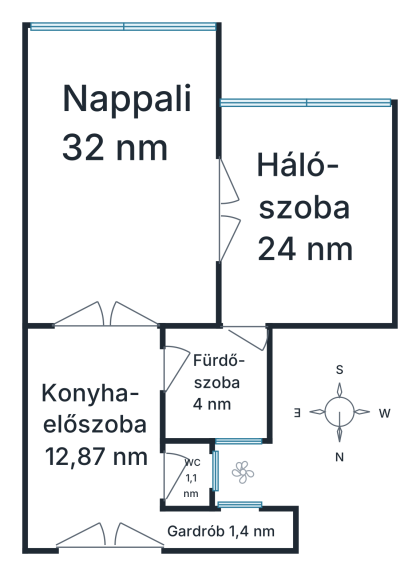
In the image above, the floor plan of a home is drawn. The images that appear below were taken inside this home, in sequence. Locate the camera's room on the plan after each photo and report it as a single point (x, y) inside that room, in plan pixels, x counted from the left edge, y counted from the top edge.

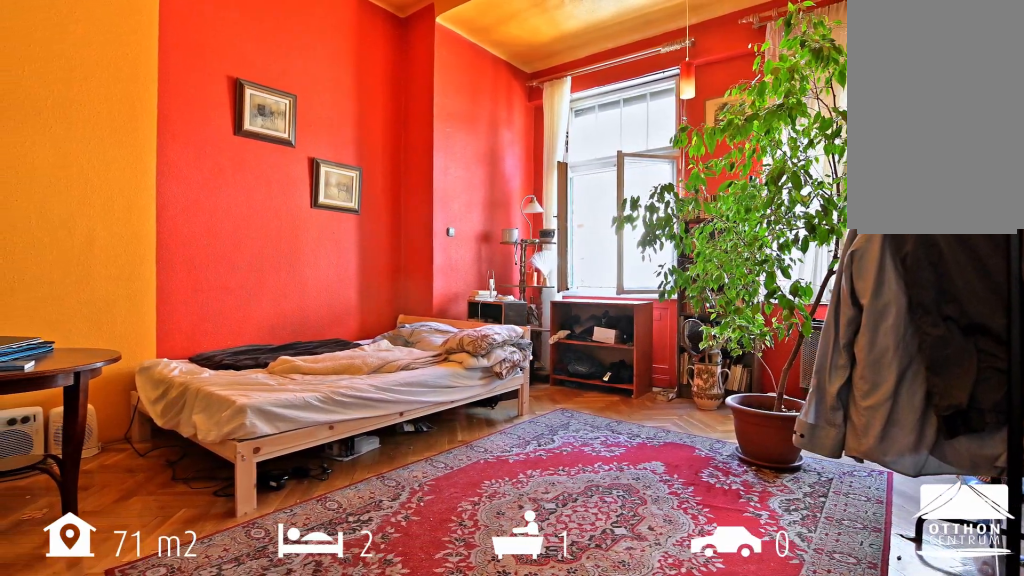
(122, 195)
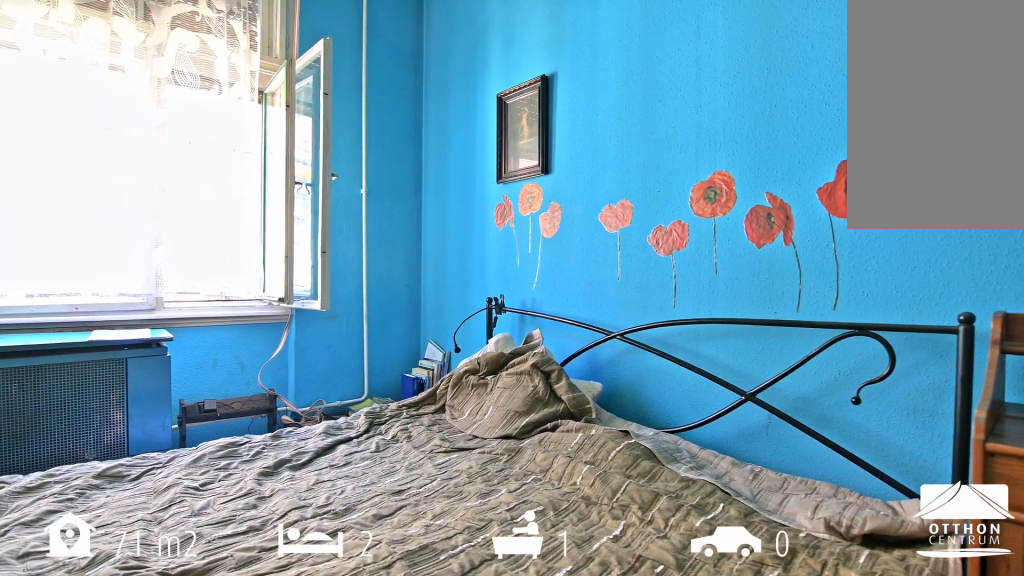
(311, 215)
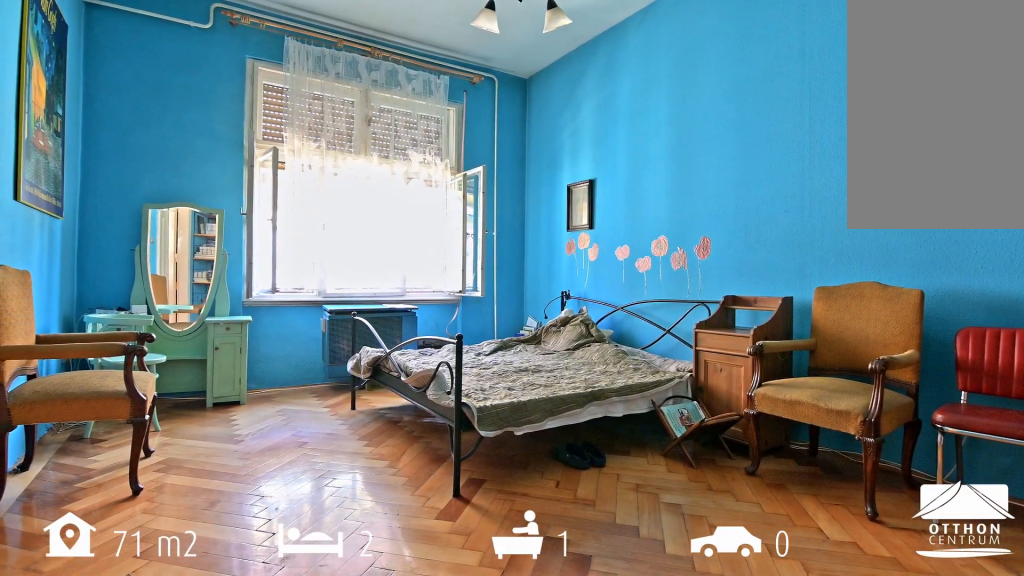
(311, 215)
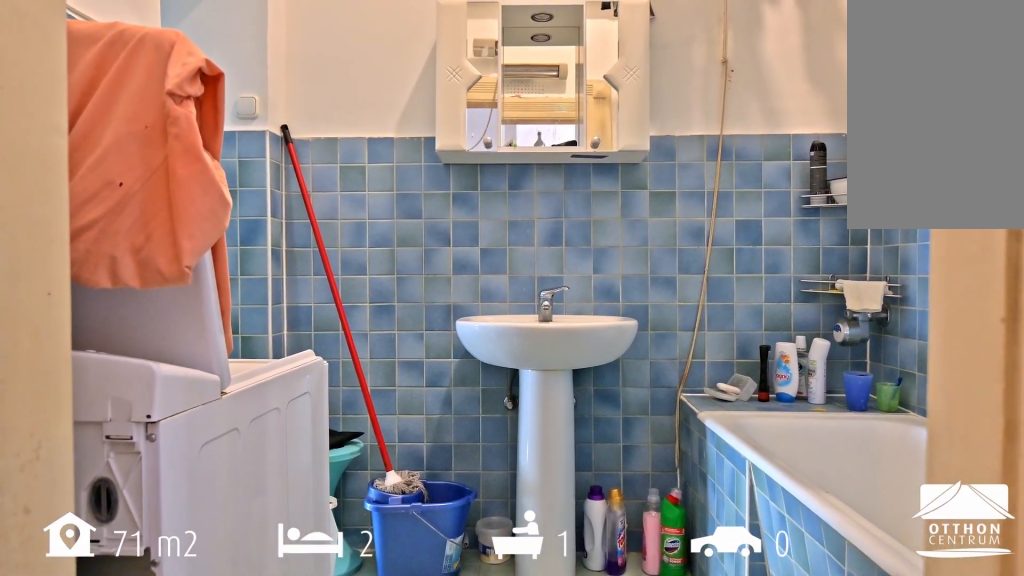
(216, 382)
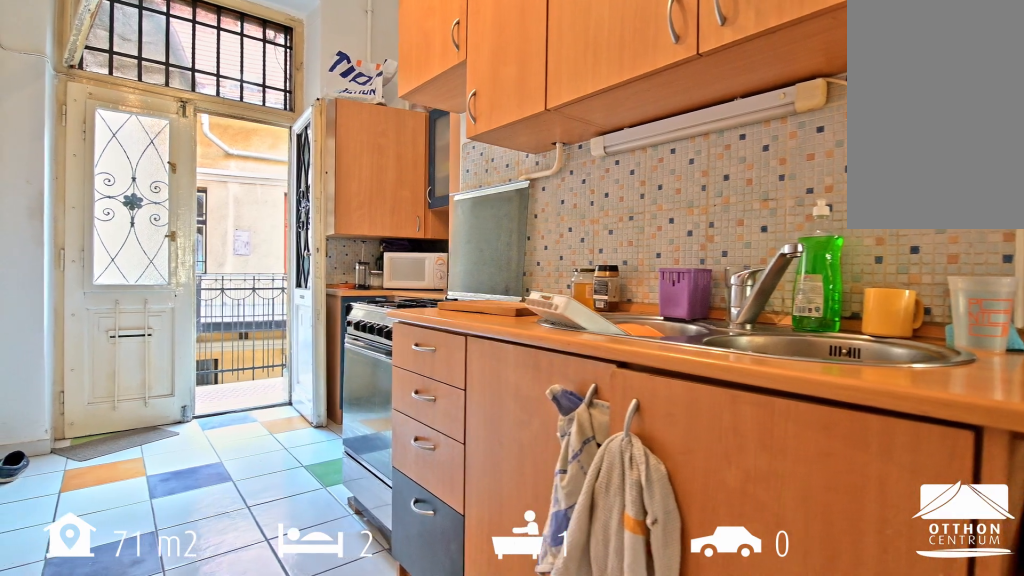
(89, 435)
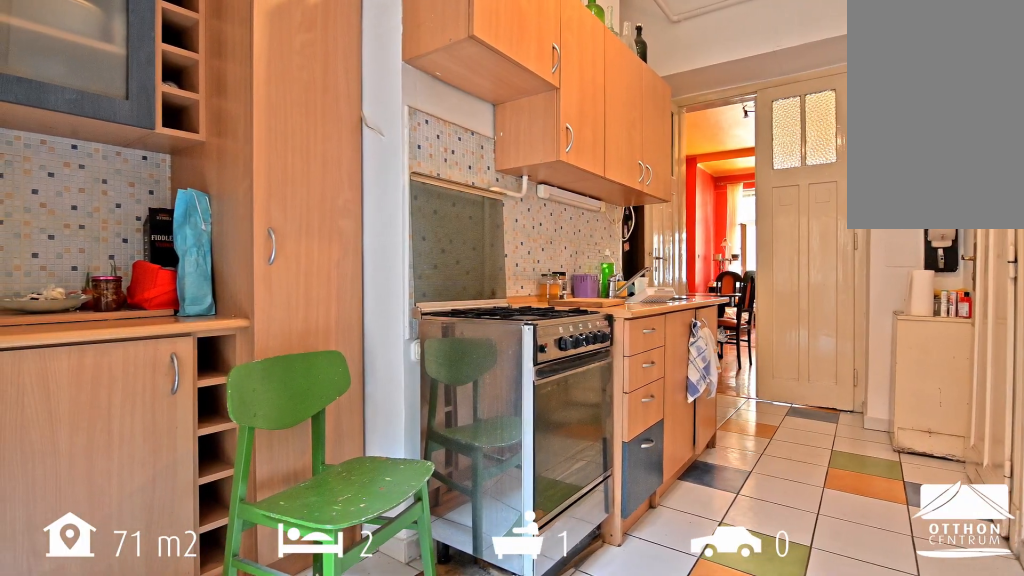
(89, 436)
